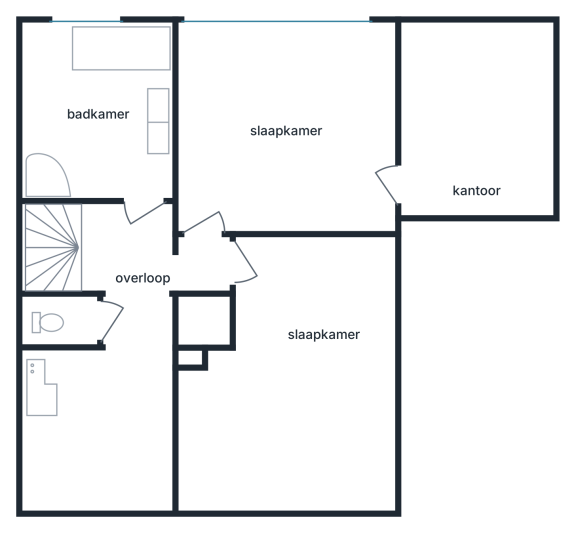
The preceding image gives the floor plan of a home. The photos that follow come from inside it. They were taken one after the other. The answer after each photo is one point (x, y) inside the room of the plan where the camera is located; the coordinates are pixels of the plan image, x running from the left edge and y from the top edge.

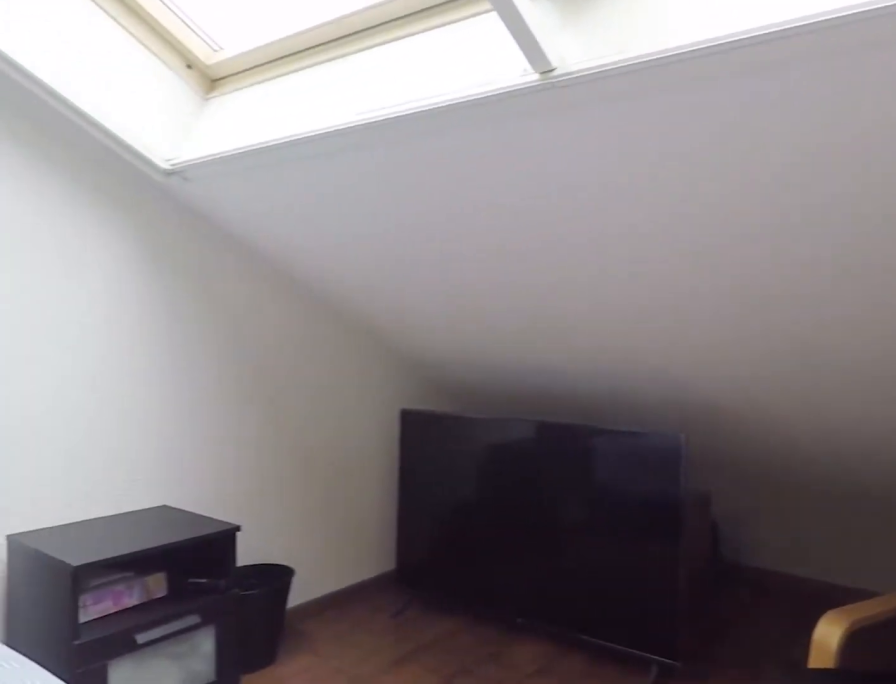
(302, 338)
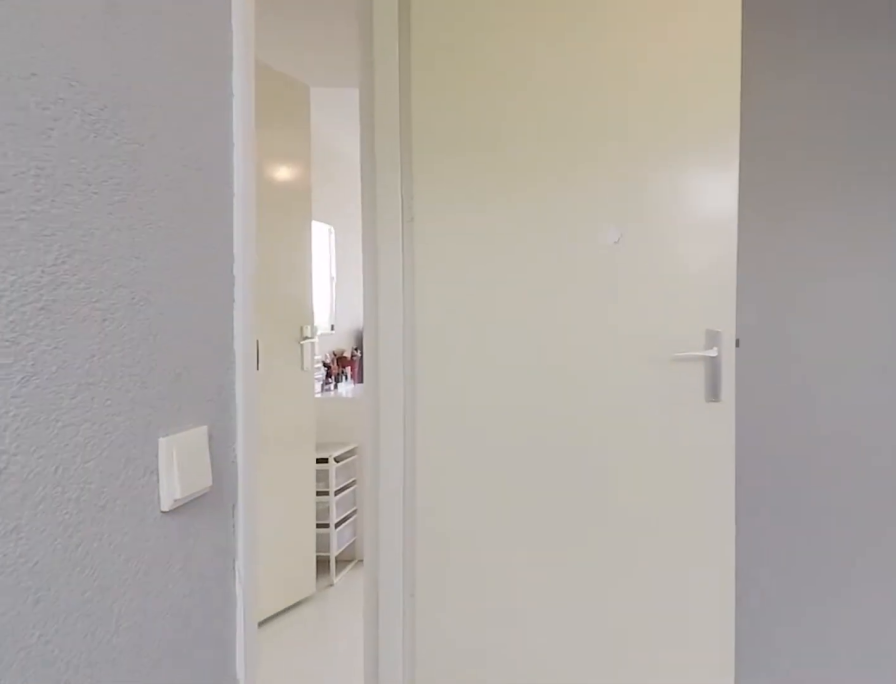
(302, 338)
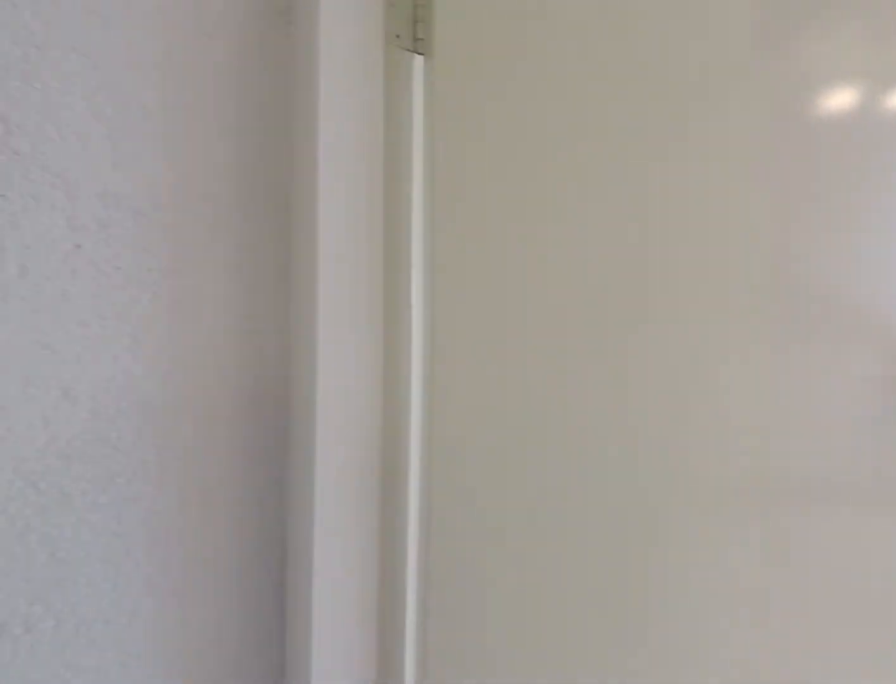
(126, 319)
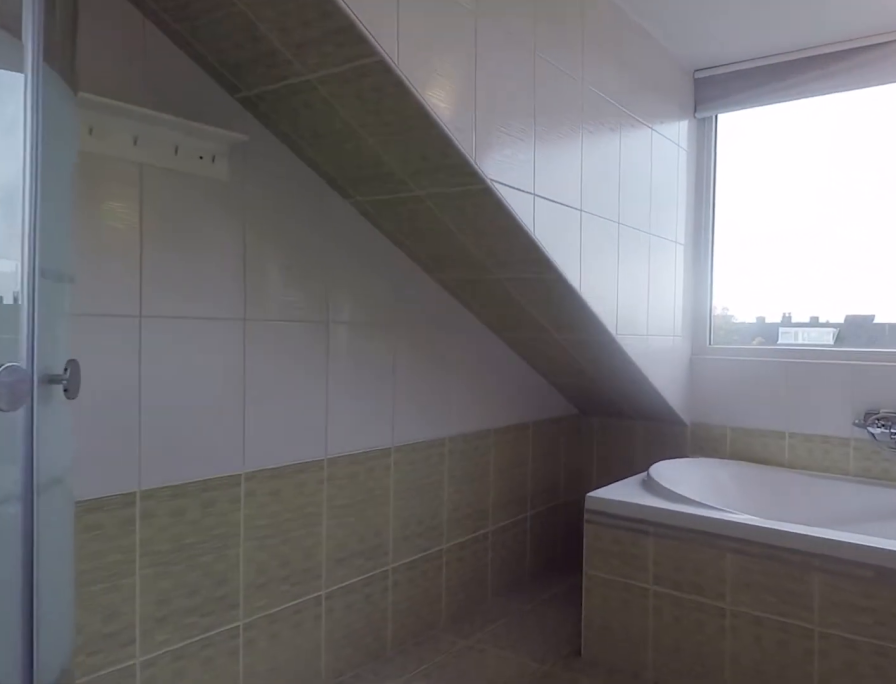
(103, 114)
